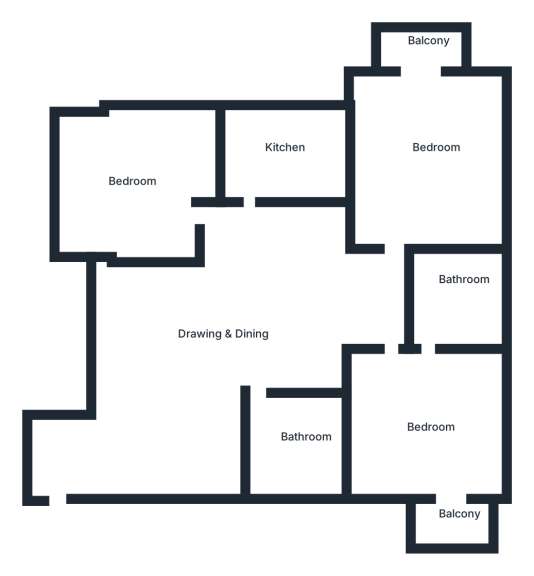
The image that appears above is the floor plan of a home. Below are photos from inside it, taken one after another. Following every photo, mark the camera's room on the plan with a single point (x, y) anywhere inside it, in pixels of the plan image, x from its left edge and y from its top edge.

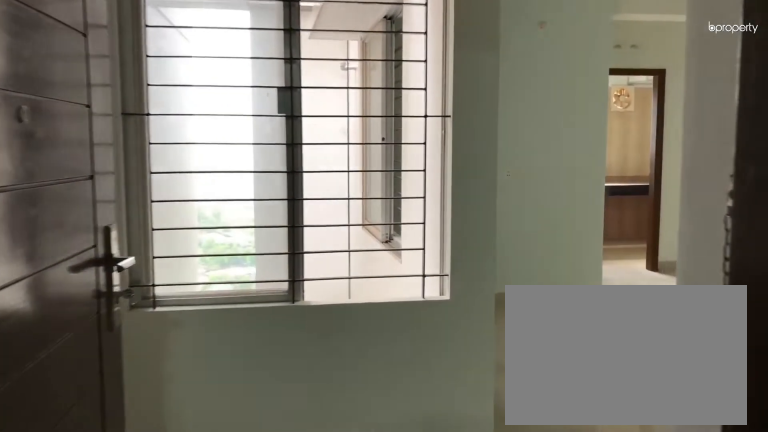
(55, 493)
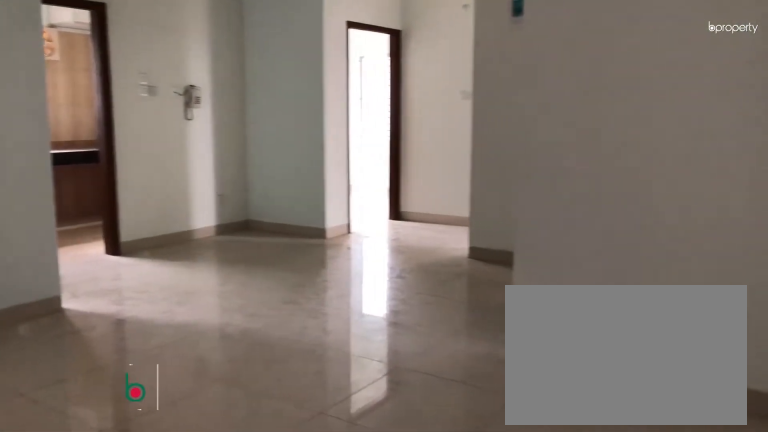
(230, 325)
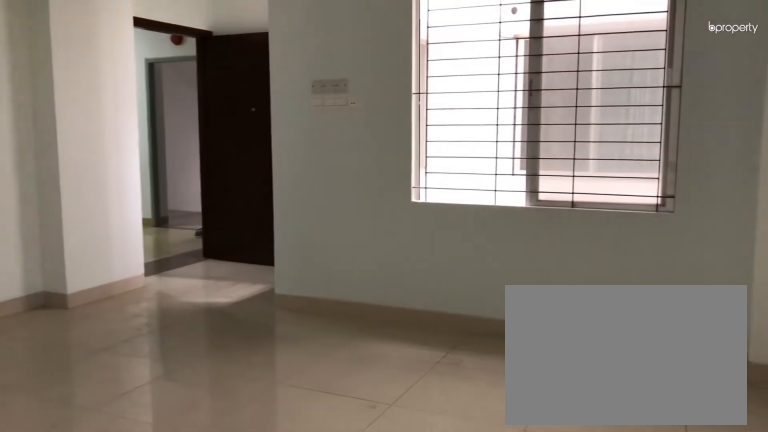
(230, 325)
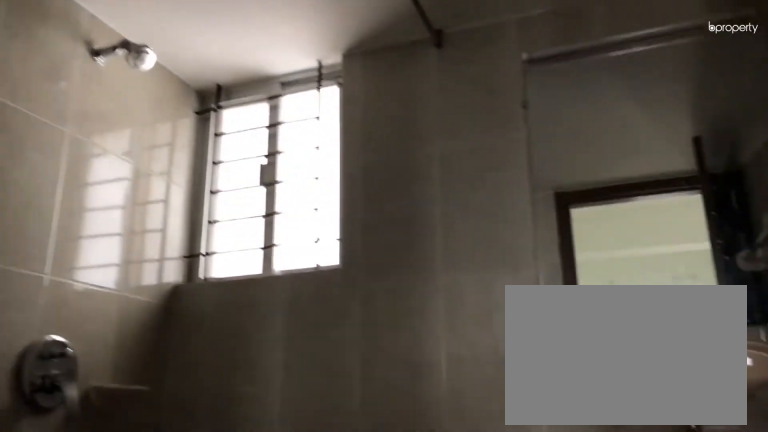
(292, 439)
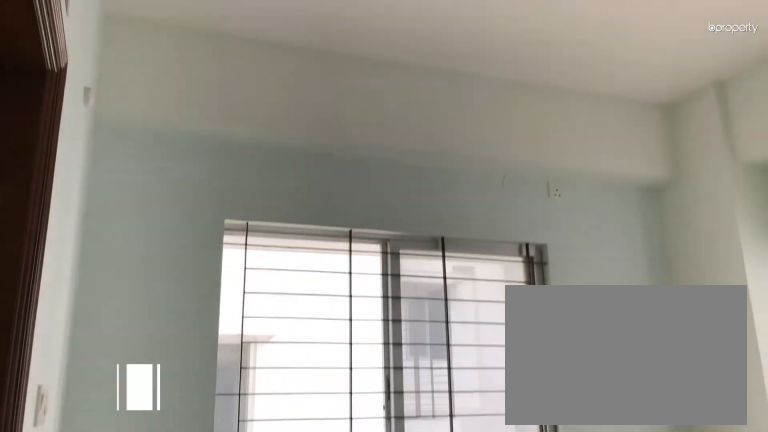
(437, 435)
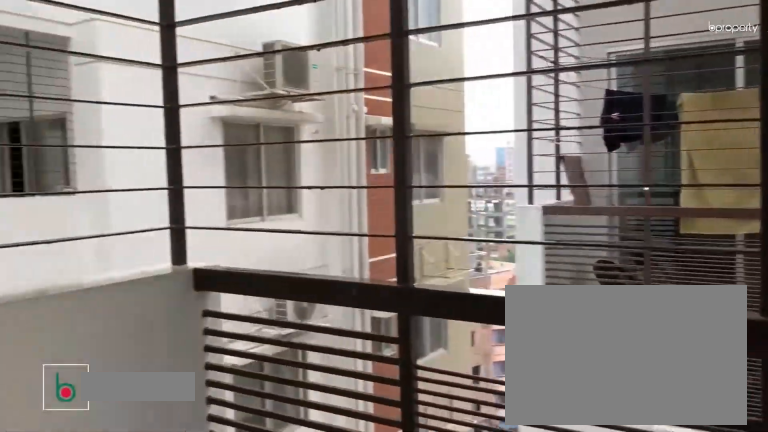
(451, 521)
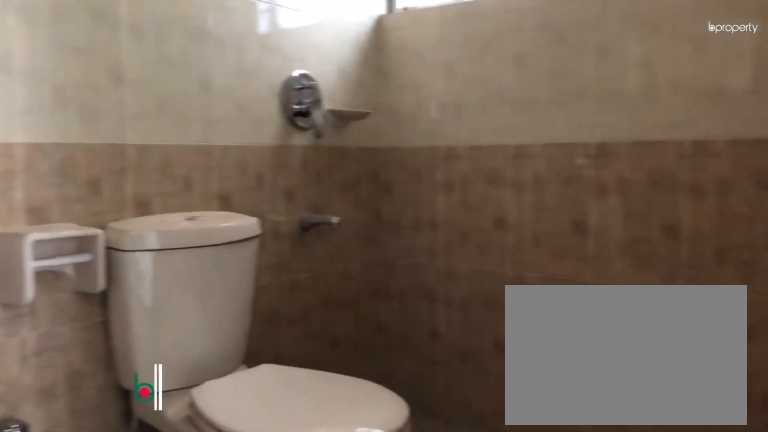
(455, 298)
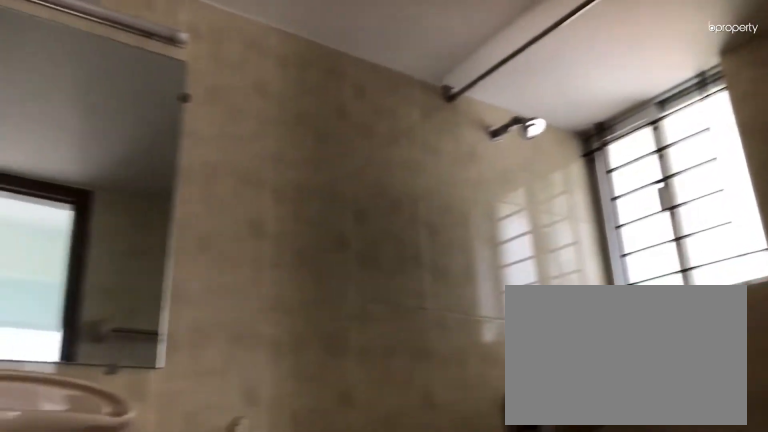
(455, 298)
